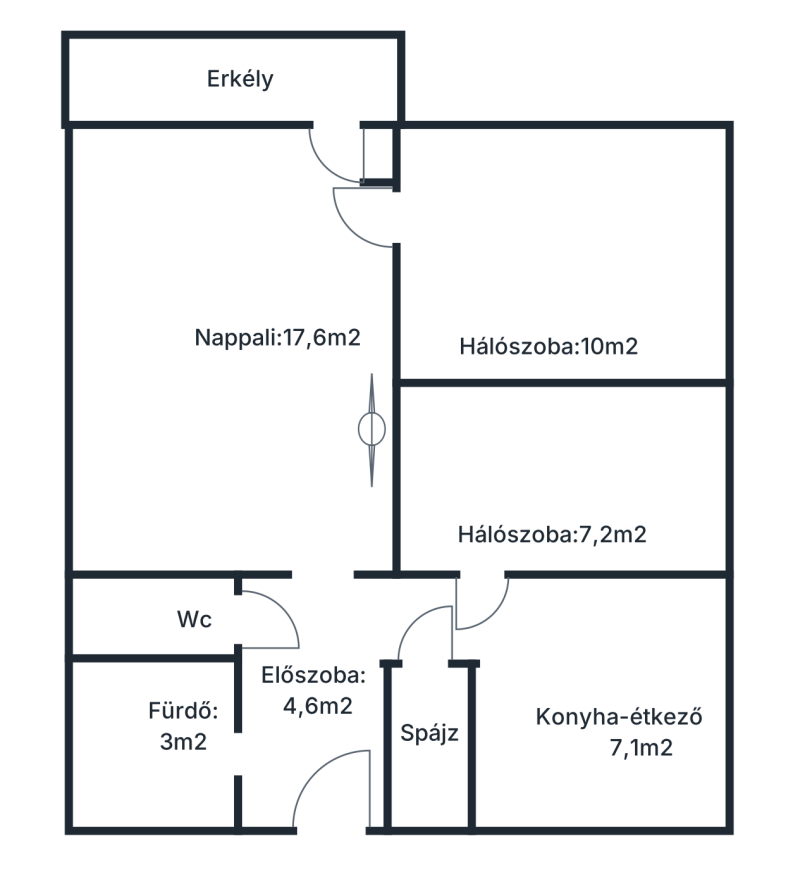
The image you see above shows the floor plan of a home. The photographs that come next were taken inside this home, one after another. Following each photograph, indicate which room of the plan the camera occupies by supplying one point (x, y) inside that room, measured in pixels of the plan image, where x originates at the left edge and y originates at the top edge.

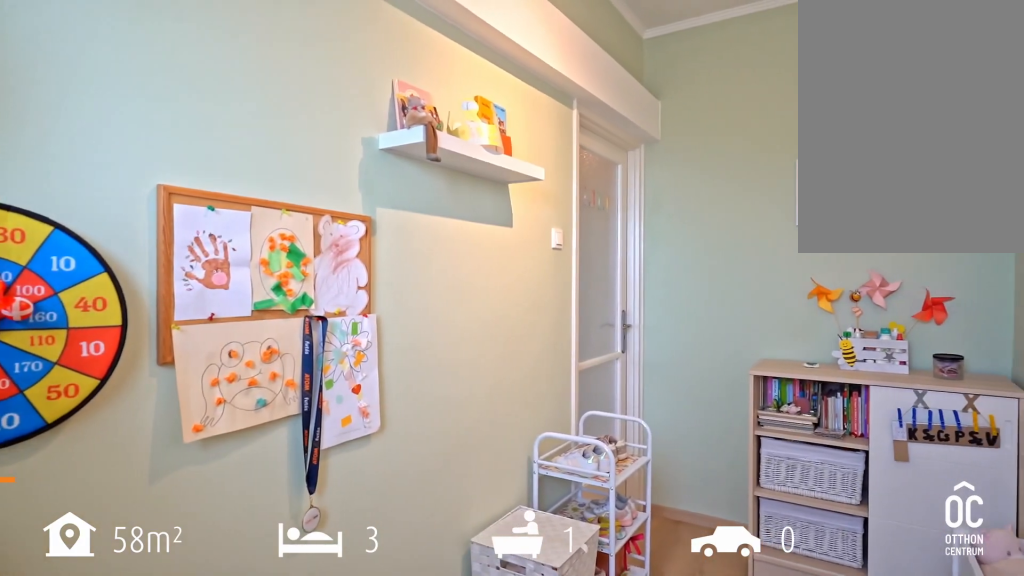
(561, 478)
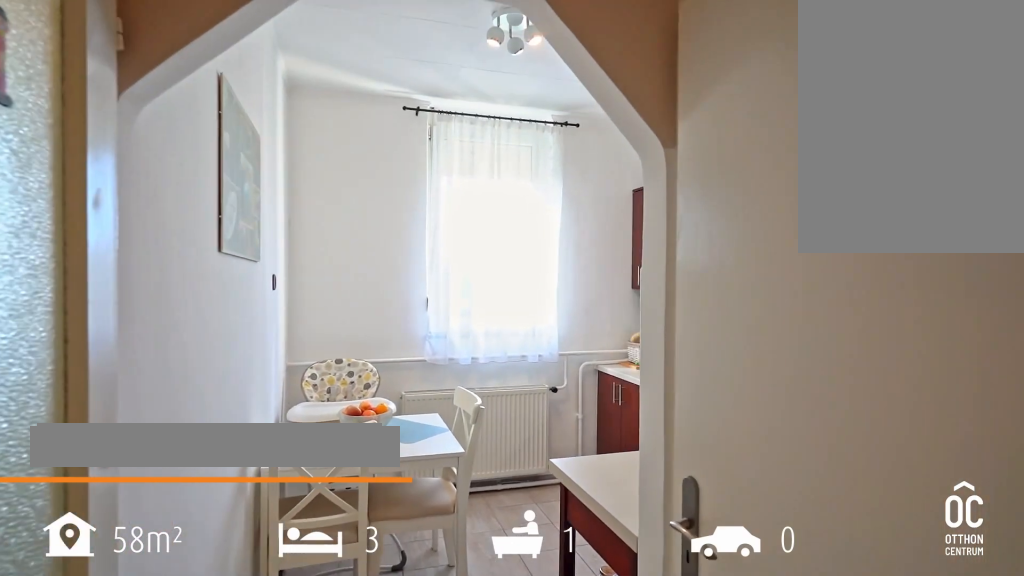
(594, 699)
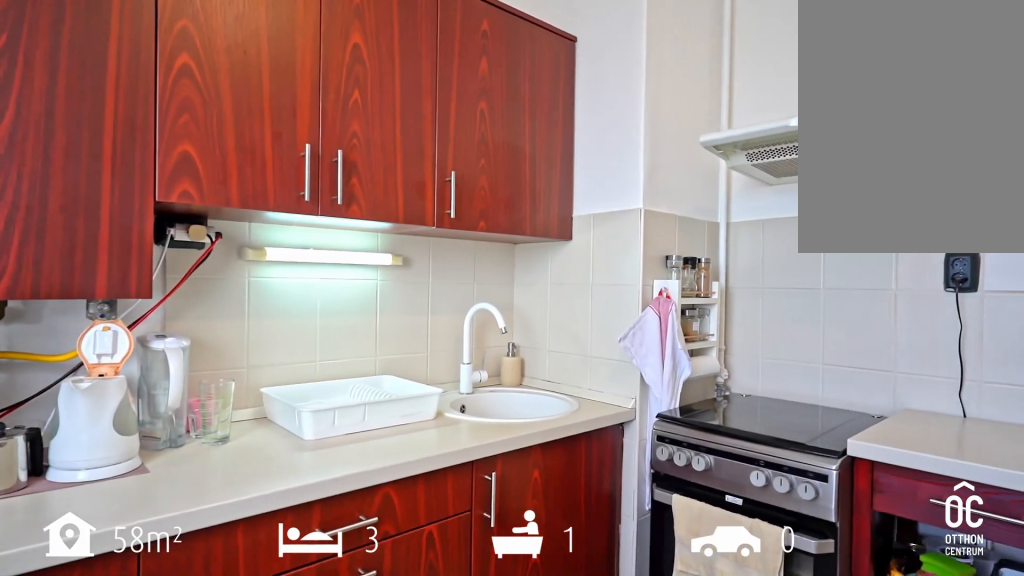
(594, 700)
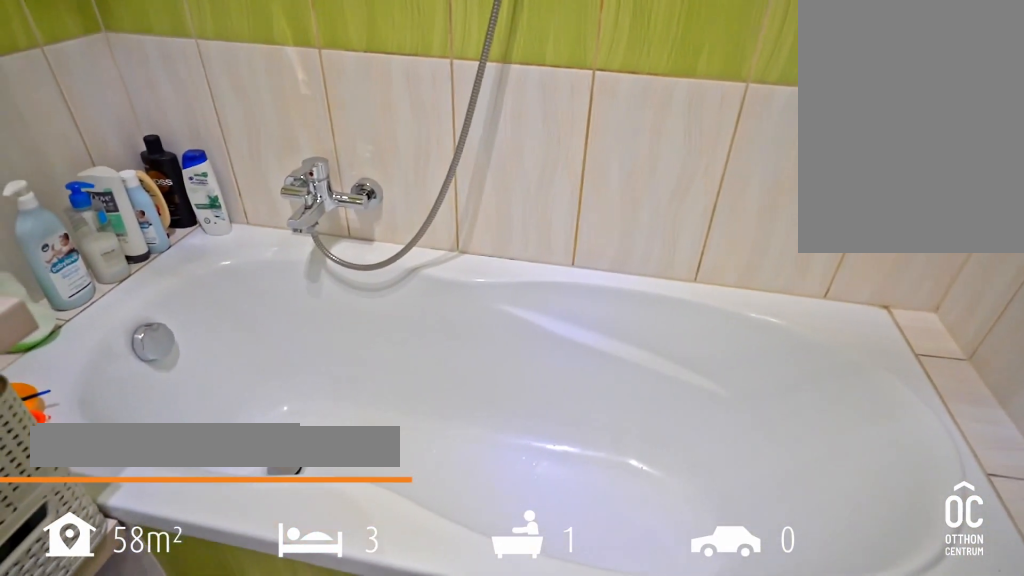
(155, 748)
